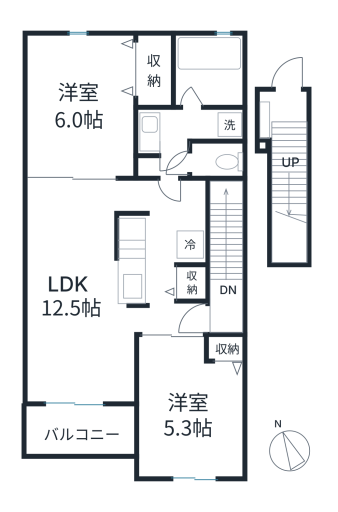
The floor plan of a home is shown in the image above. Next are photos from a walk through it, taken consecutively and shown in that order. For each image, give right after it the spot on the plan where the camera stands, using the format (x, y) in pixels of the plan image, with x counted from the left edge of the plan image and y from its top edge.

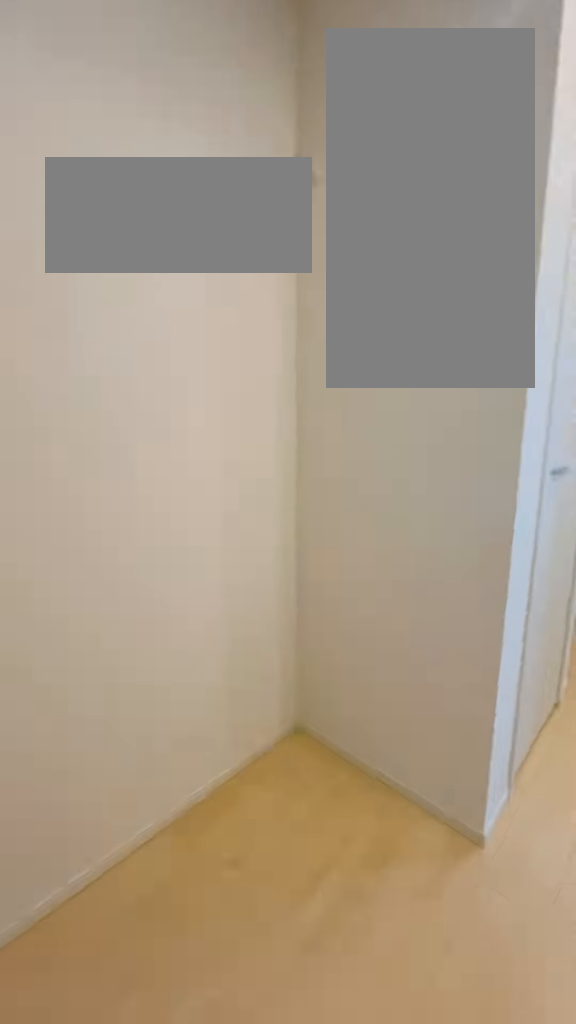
(161, 219)
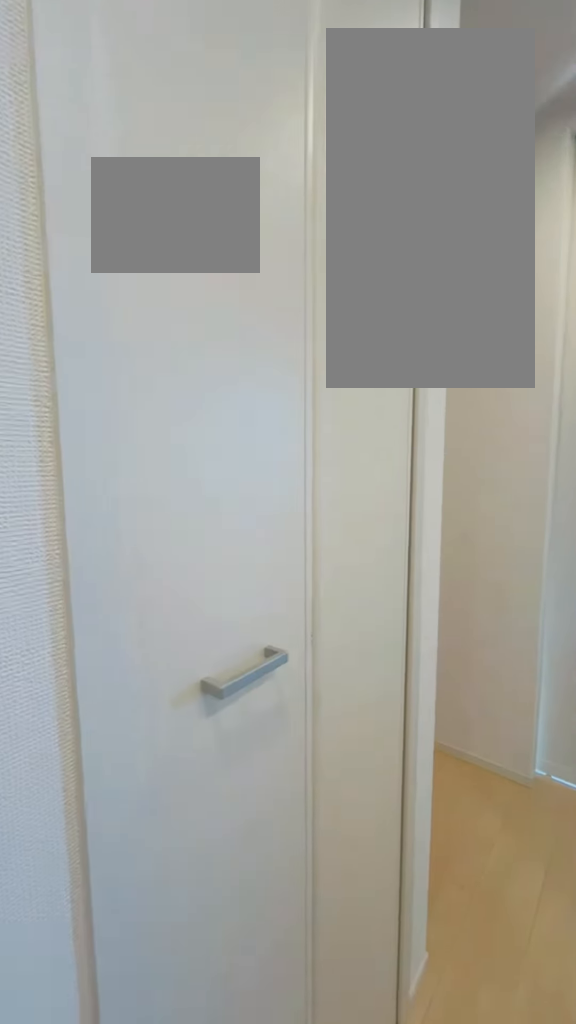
(161, 285)
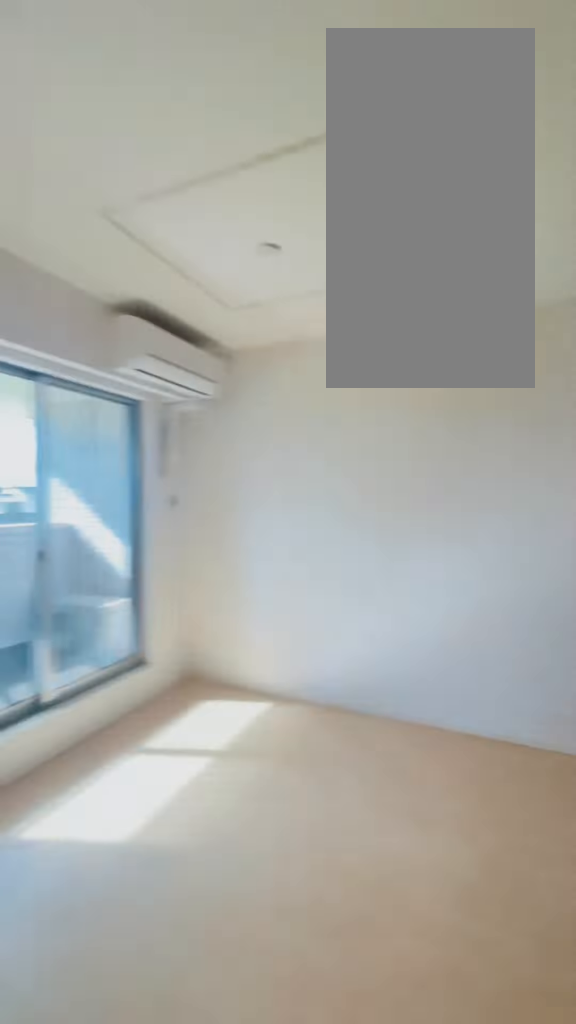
(155, 316)
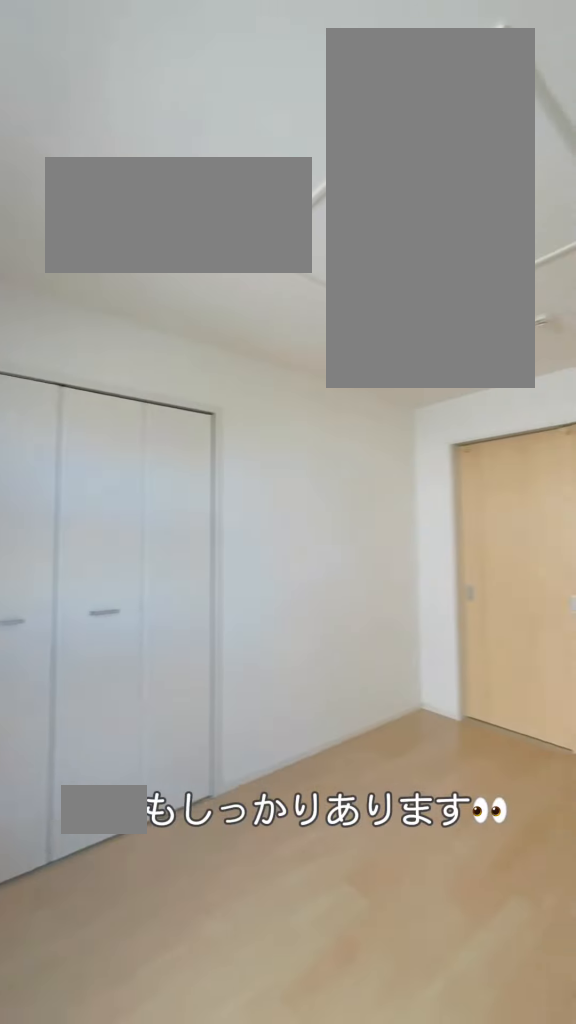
(44, 59)
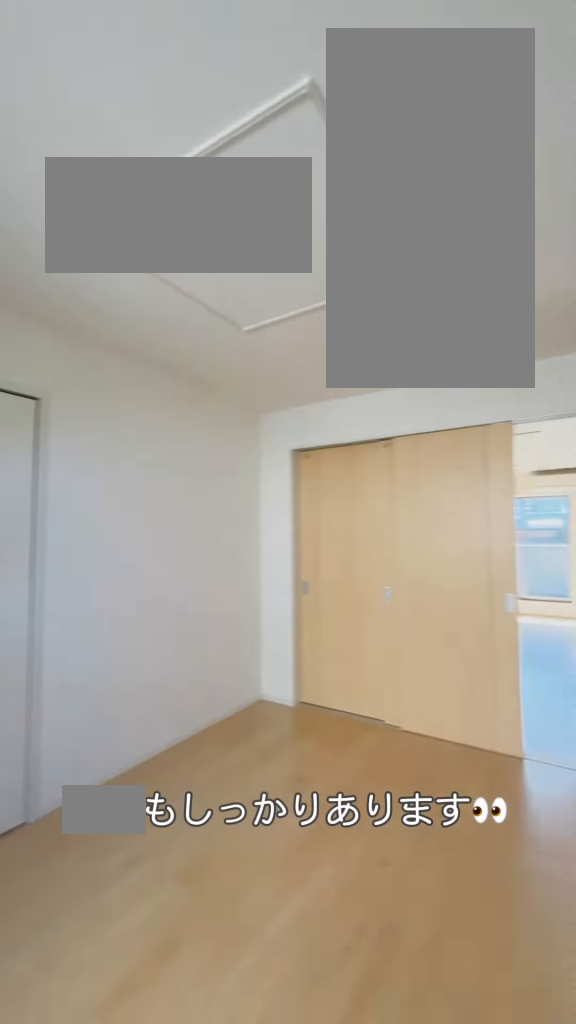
(44, 59)
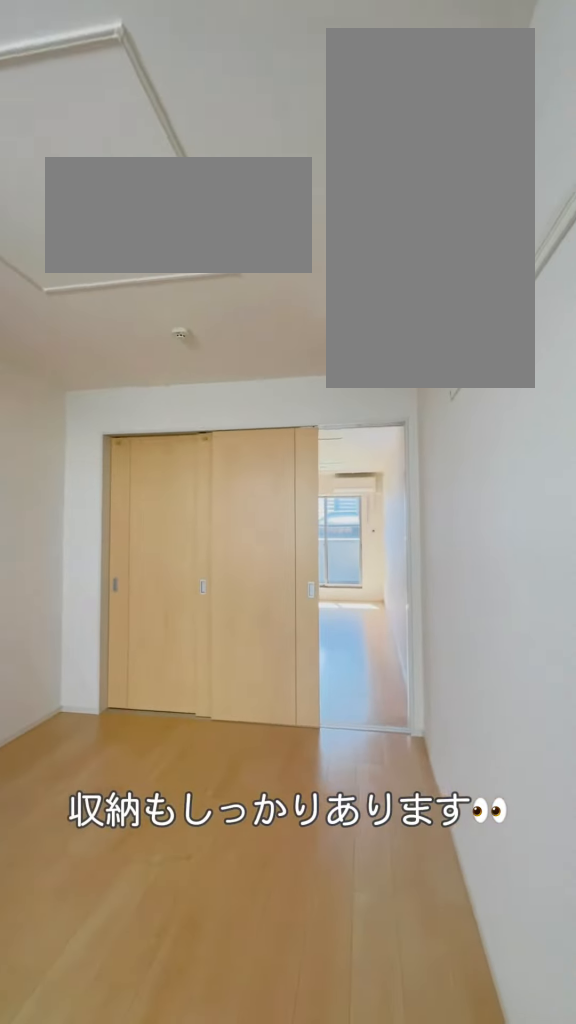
(44, 59)
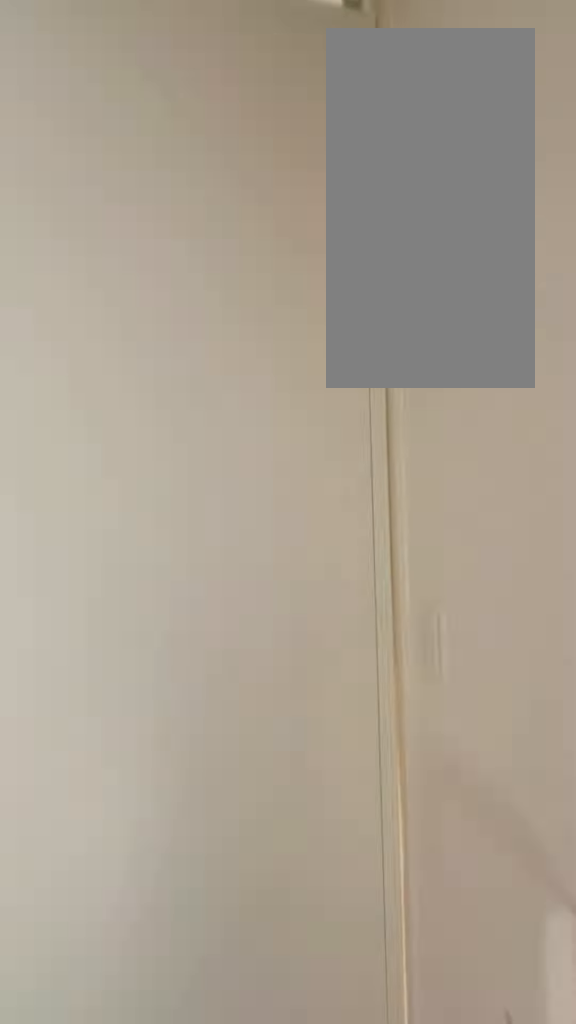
(106, 386)
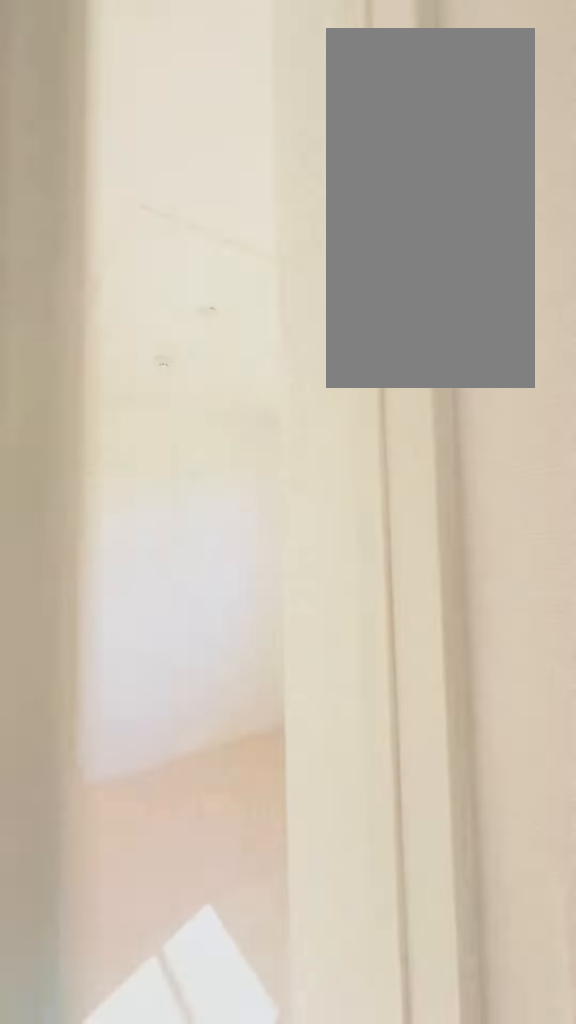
(136, 389)
